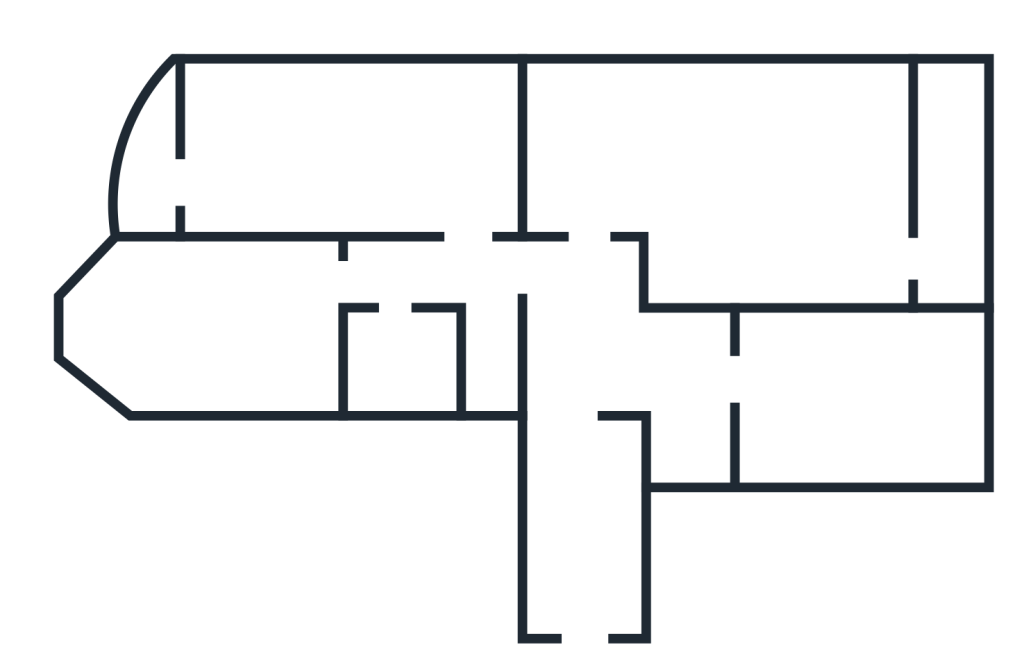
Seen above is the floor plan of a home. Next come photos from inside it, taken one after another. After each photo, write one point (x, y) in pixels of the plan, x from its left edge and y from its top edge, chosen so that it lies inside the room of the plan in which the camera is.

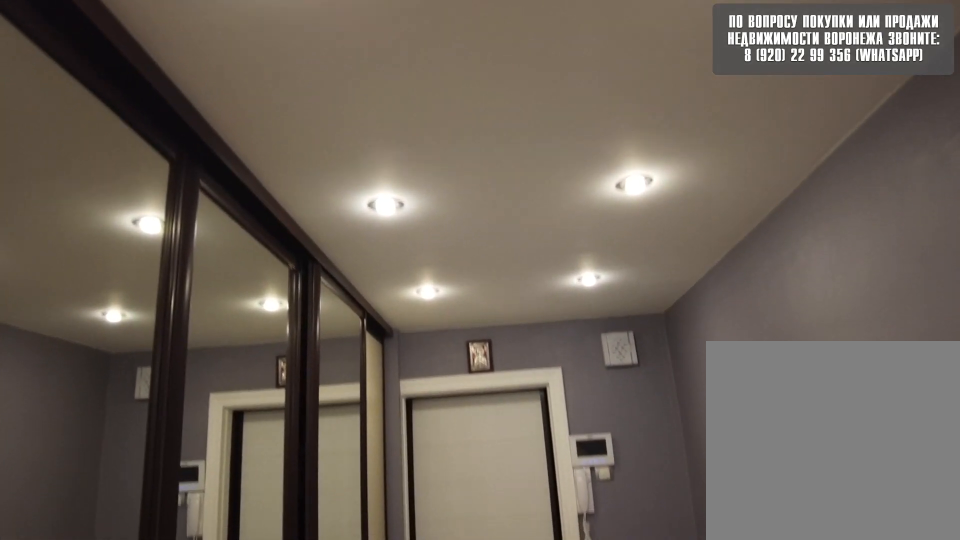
(591, 607)
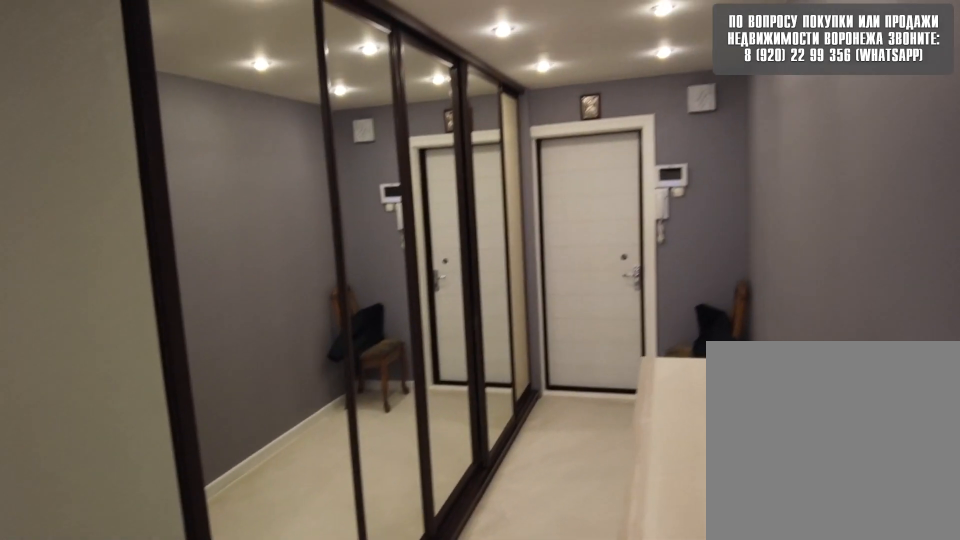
(590, 374)
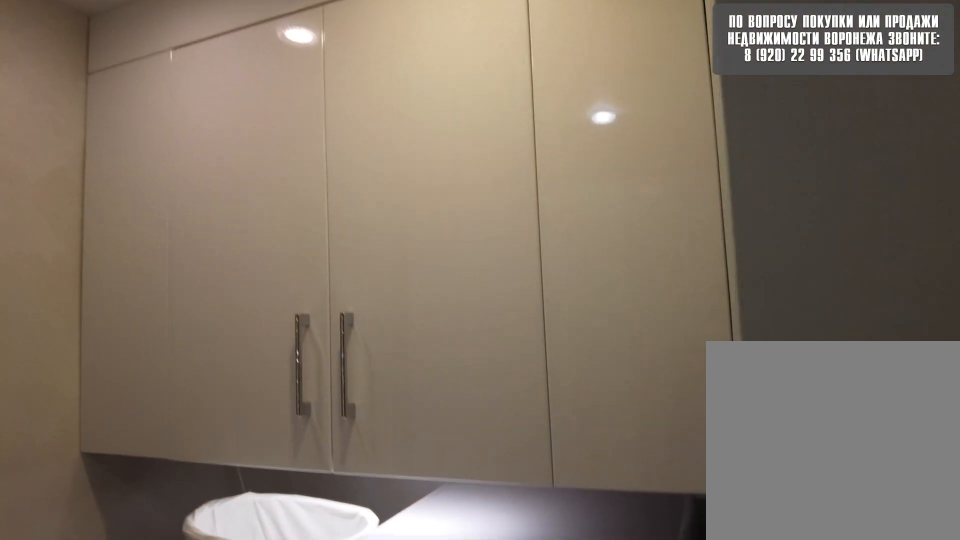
(700, 382)
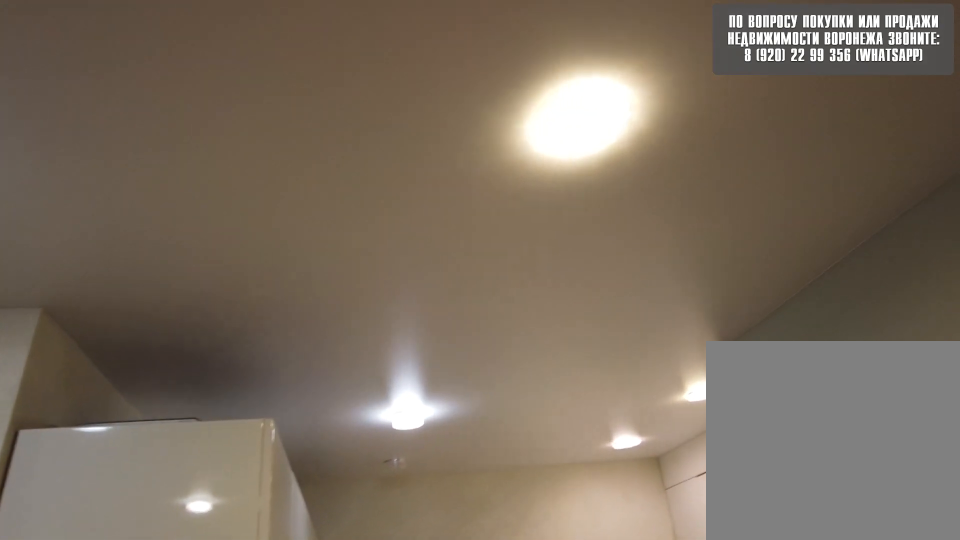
(700, 382)
